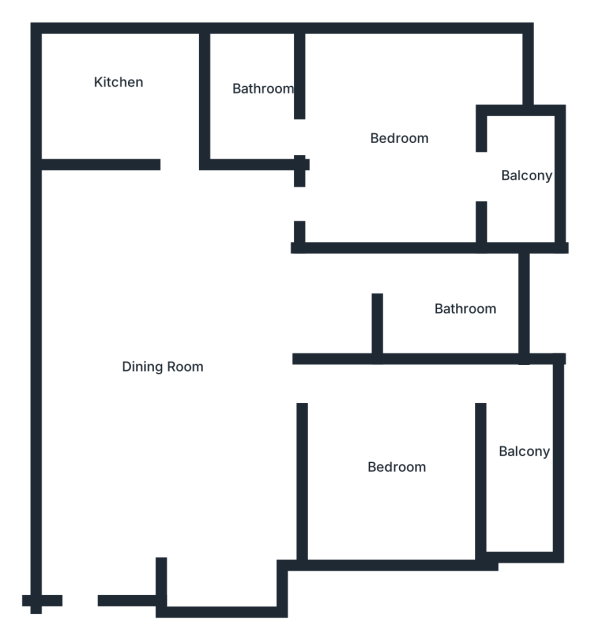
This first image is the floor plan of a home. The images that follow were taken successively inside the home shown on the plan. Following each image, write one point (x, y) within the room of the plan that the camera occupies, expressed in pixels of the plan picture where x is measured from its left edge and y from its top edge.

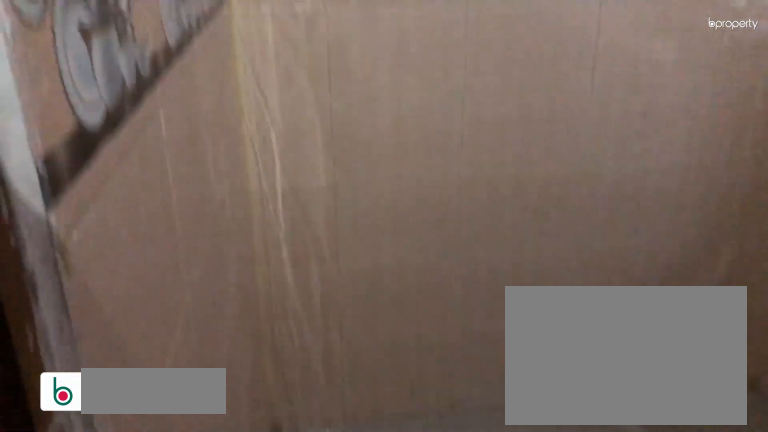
(136, 86)
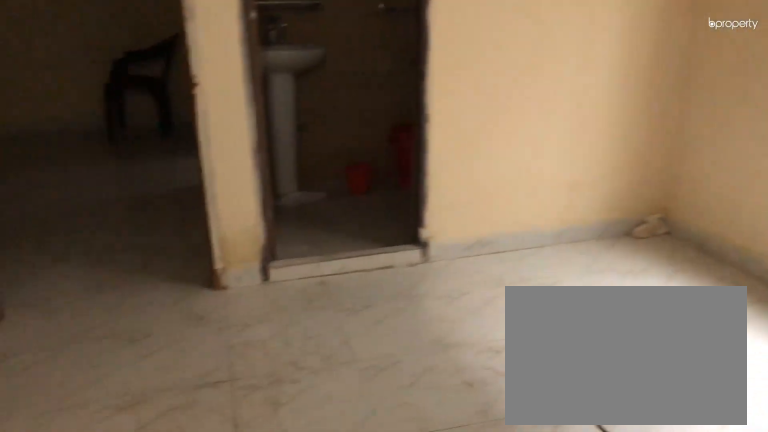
(359, 132)
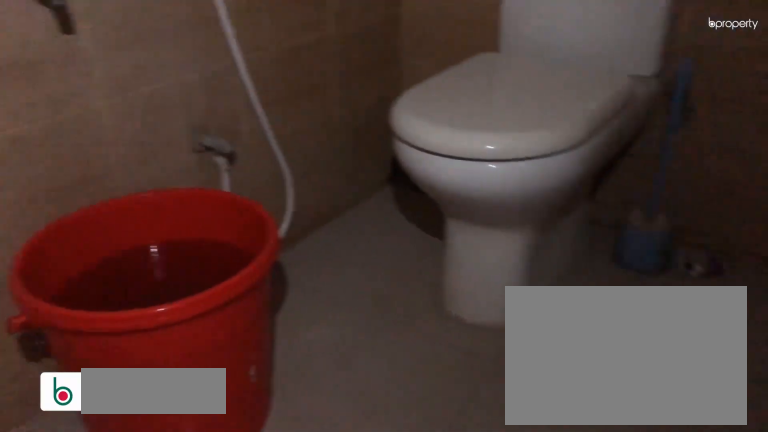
(252, 105)
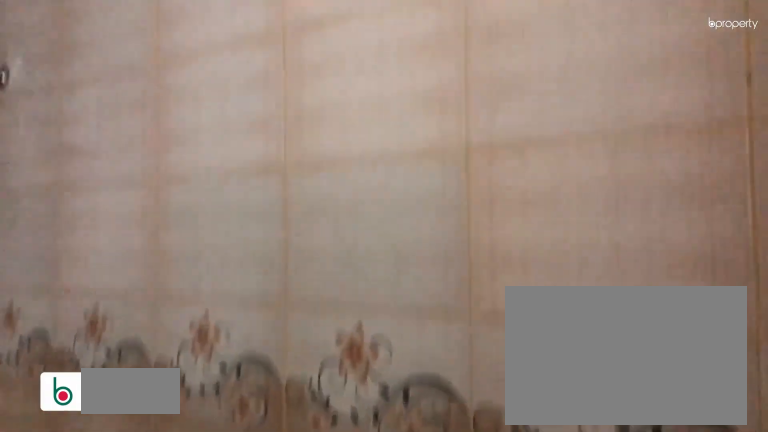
(451, 300)
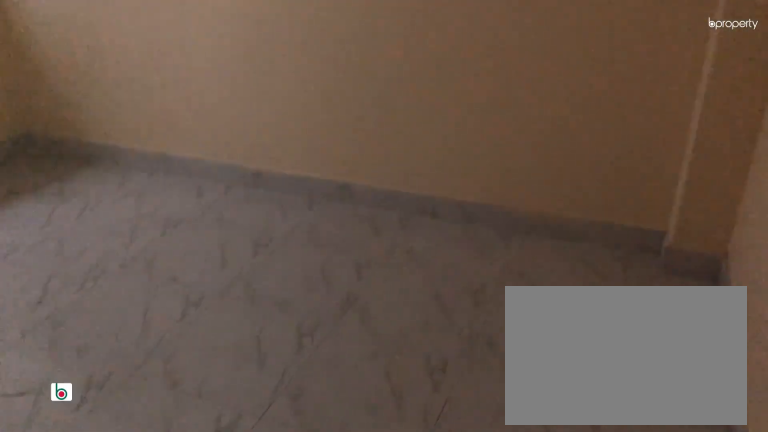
(386, 448)
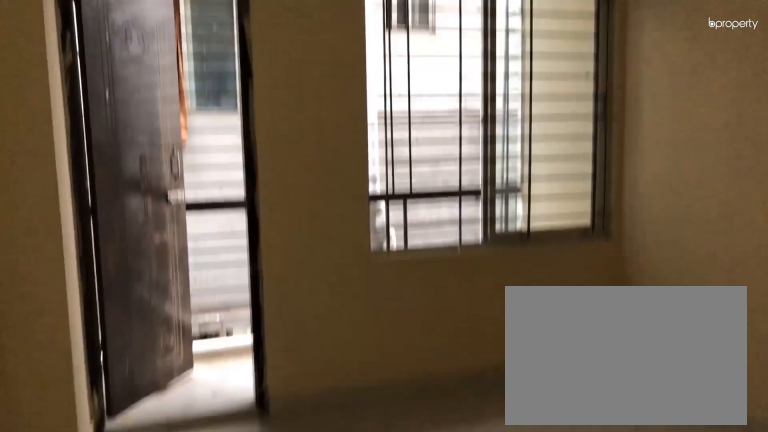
(386, 448)
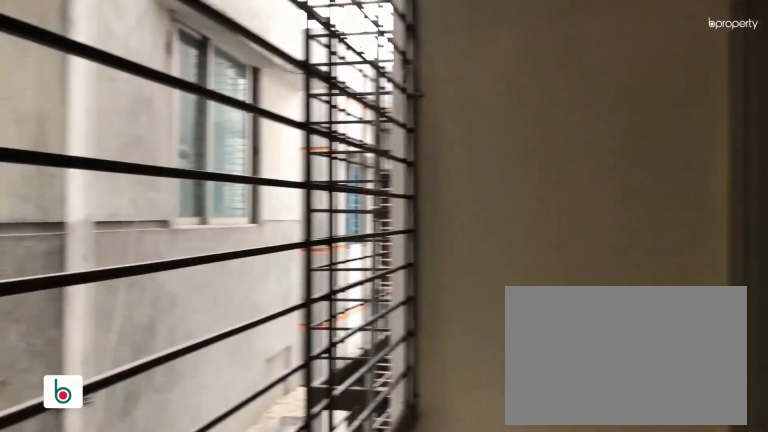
(526, 448)
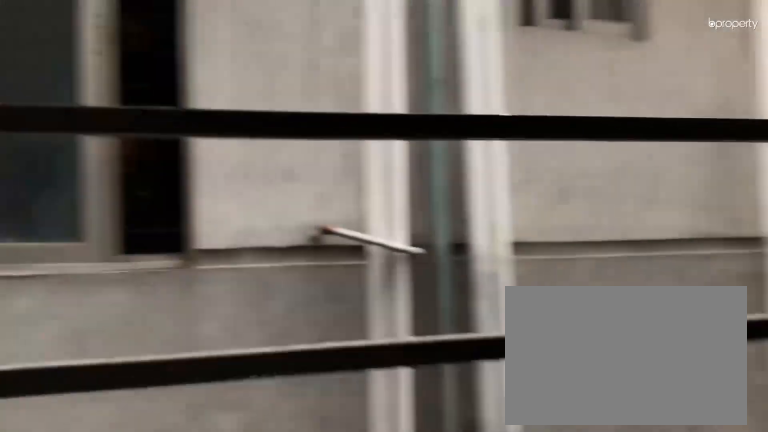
(526, 448)
